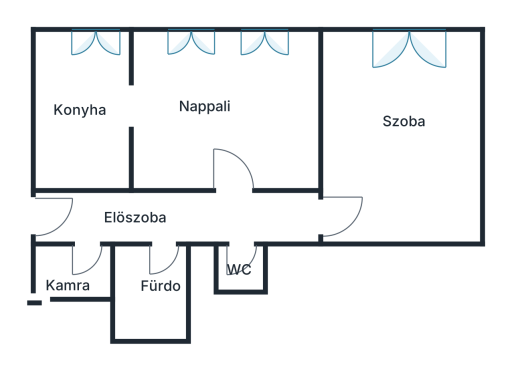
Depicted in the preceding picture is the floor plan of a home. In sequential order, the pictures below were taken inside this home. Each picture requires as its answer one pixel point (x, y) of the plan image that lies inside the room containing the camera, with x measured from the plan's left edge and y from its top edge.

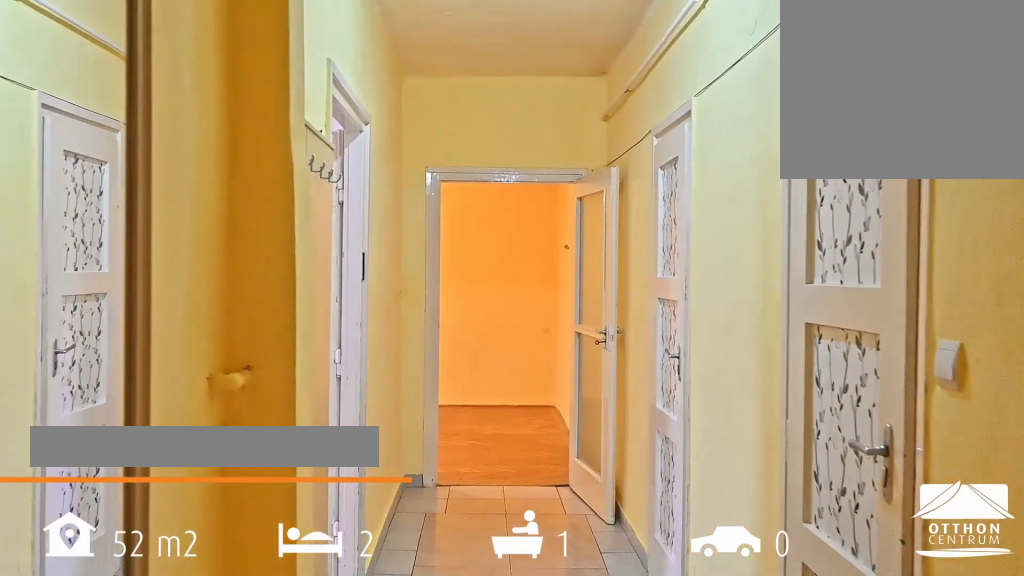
(179, 219)
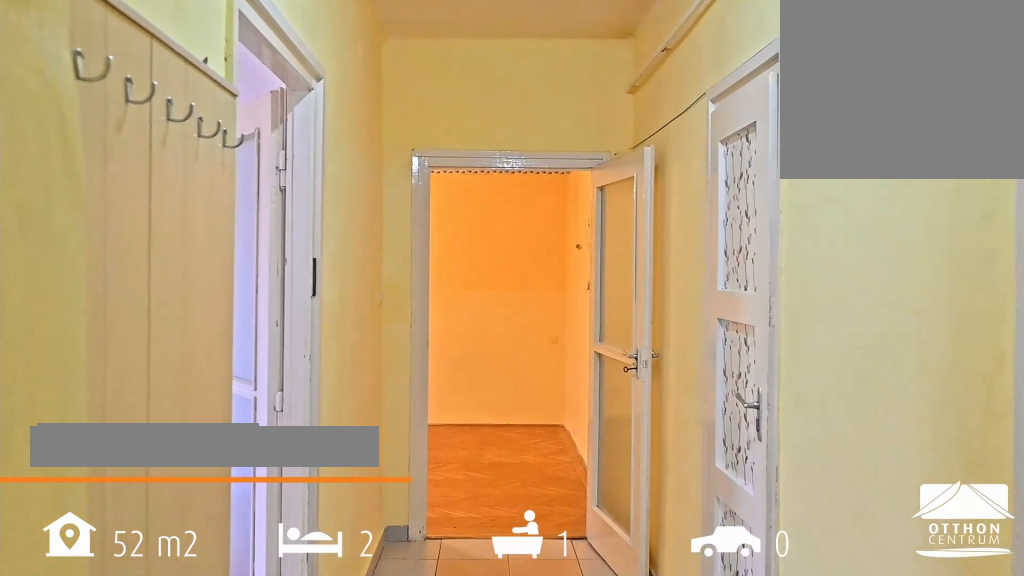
(180, 219)
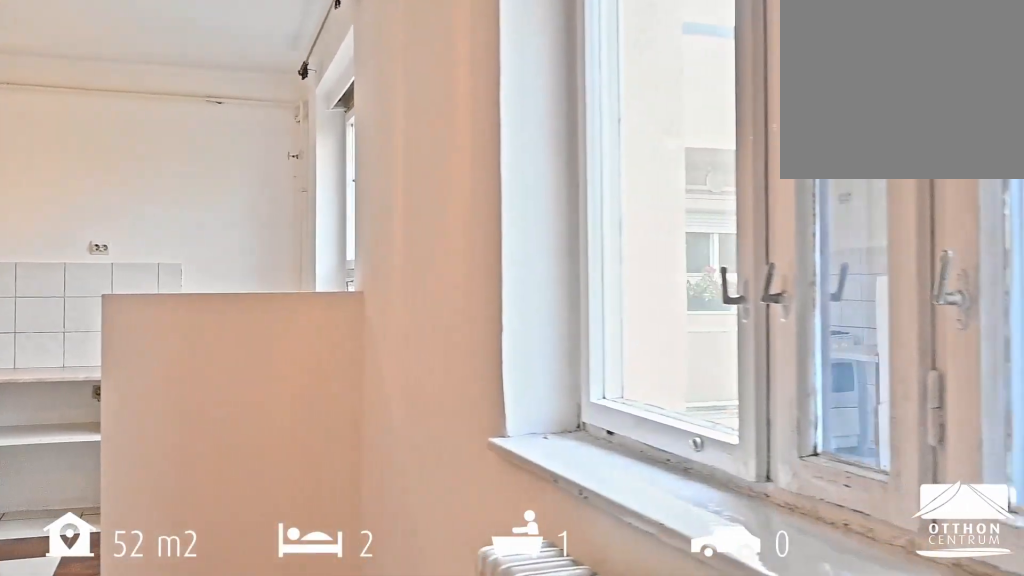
(179, 113)
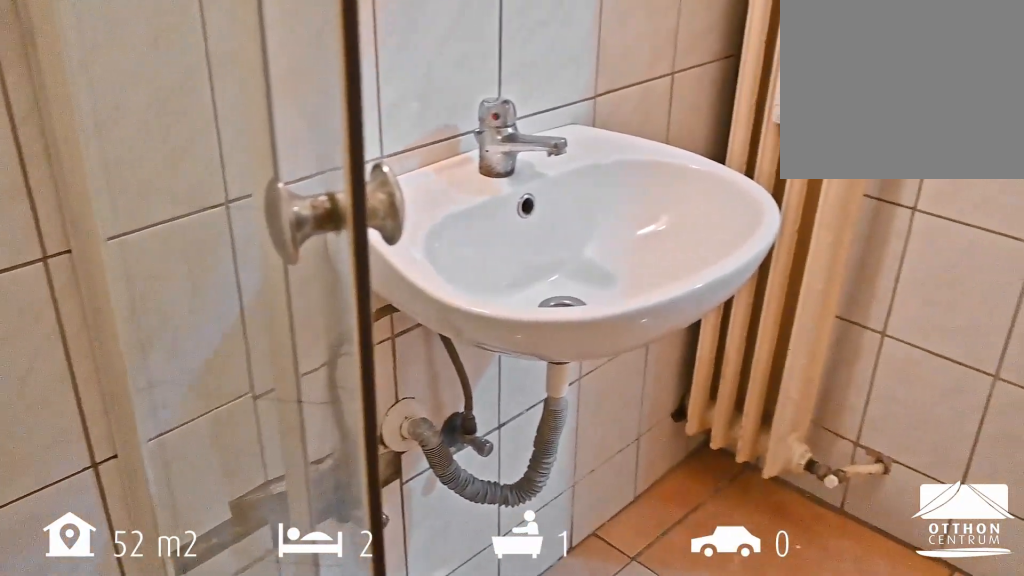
(151, 297)
